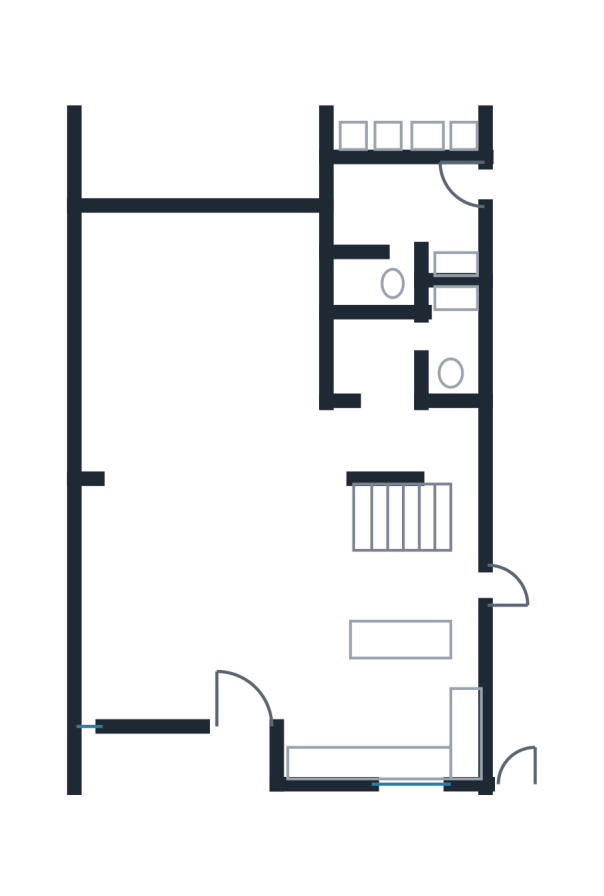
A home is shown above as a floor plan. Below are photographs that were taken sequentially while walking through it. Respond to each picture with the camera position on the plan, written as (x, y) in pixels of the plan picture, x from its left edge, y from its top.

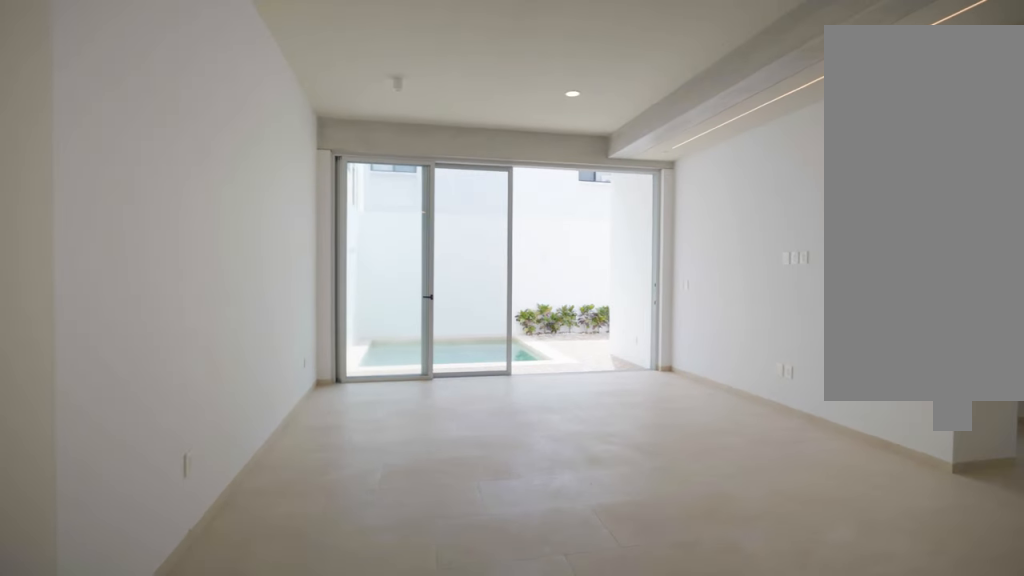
(183, 462)
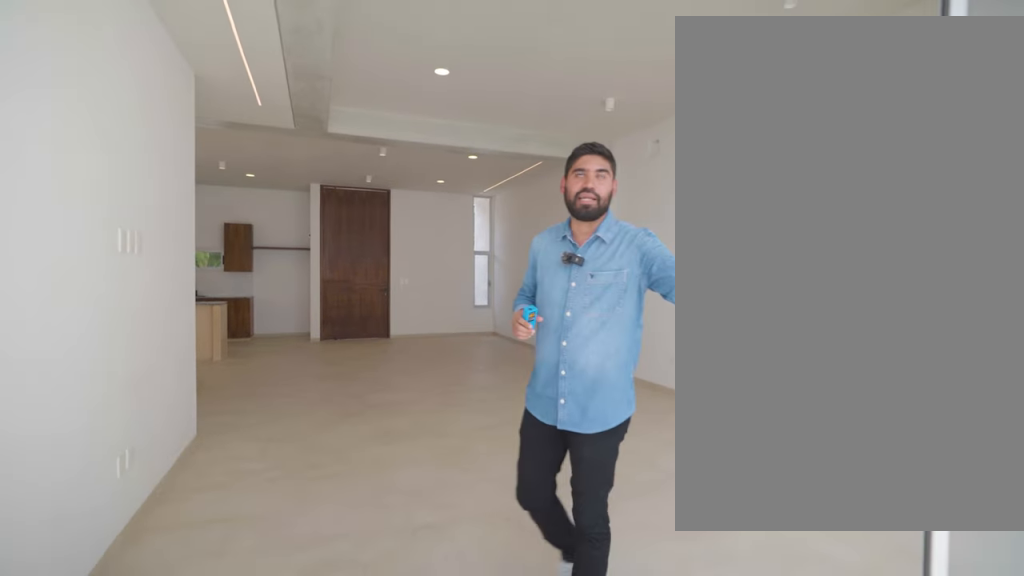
(180, 251)
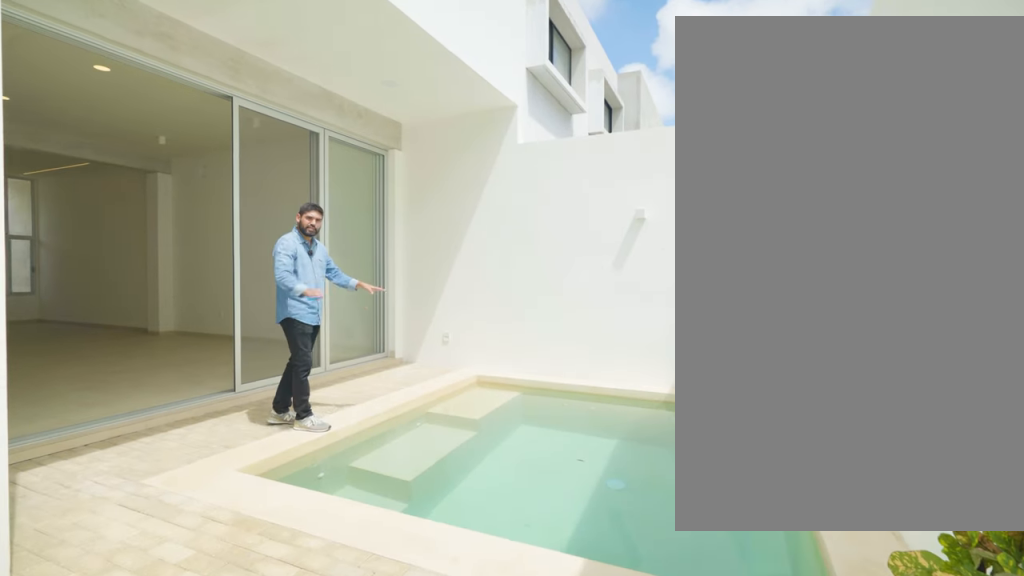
(322, 83)
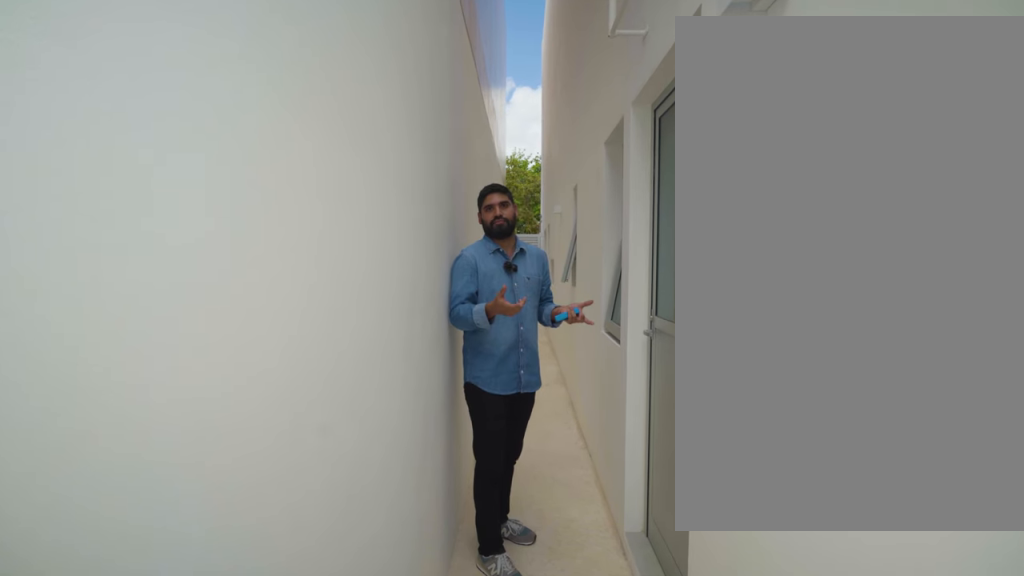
(508, 178)
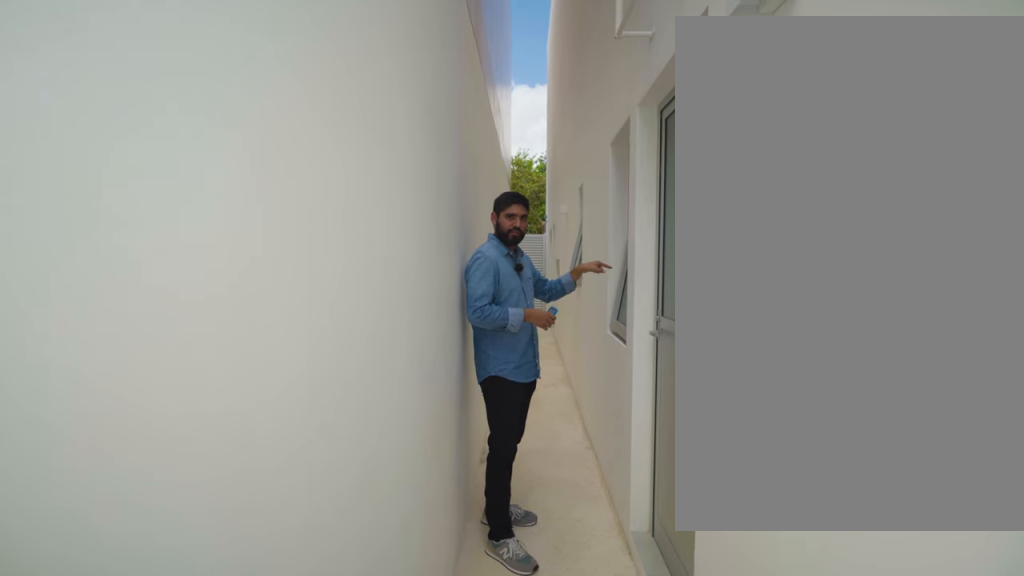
(508, 178)
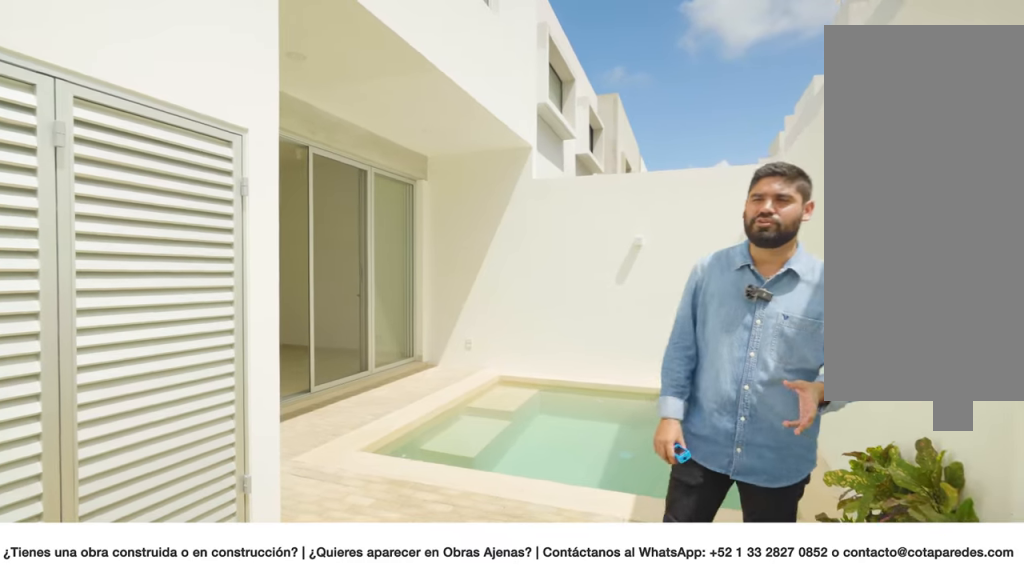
(514, 96)
